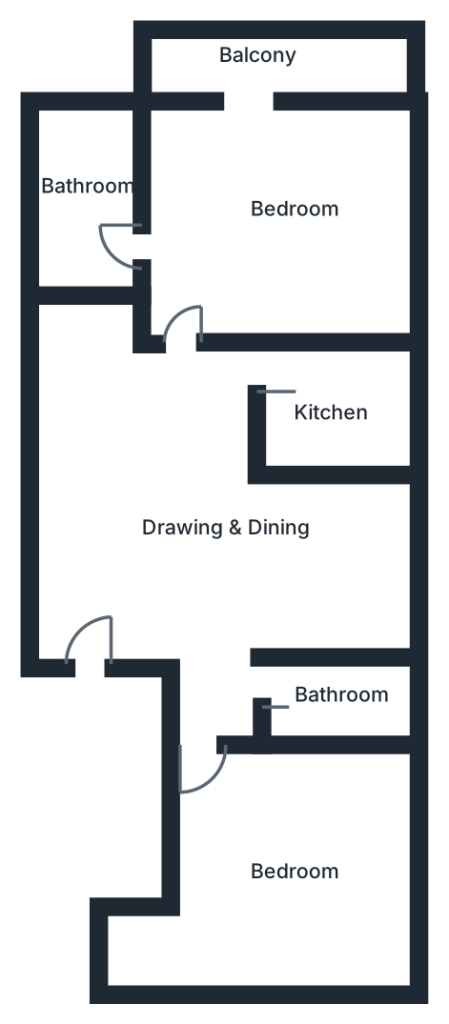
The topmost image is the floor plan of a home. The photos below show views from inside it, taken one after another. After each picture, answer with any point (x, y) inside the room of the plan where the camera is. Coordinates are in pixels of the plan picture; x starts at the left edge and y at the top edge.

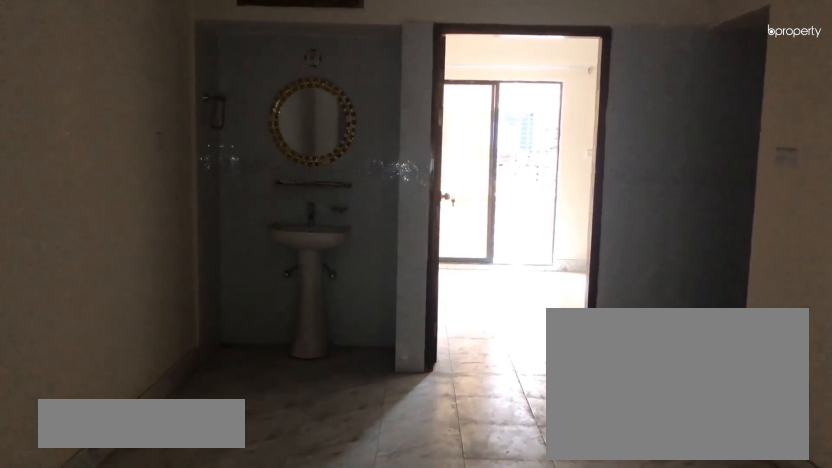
(201, 536)
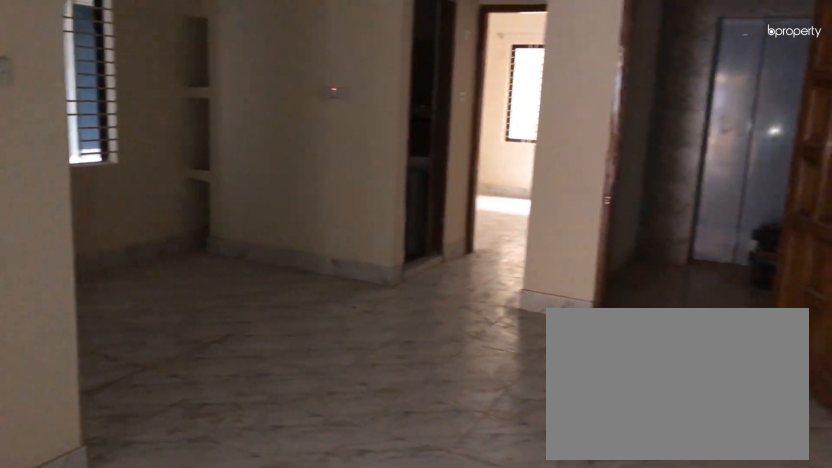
(201, 536)
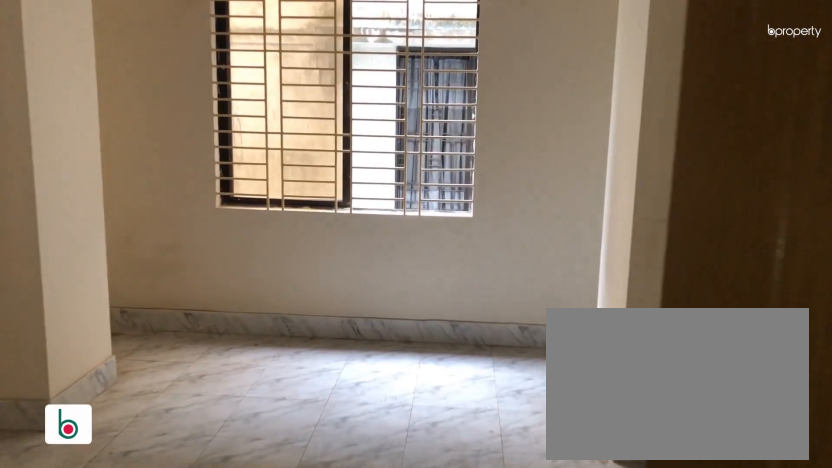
(291, 892)
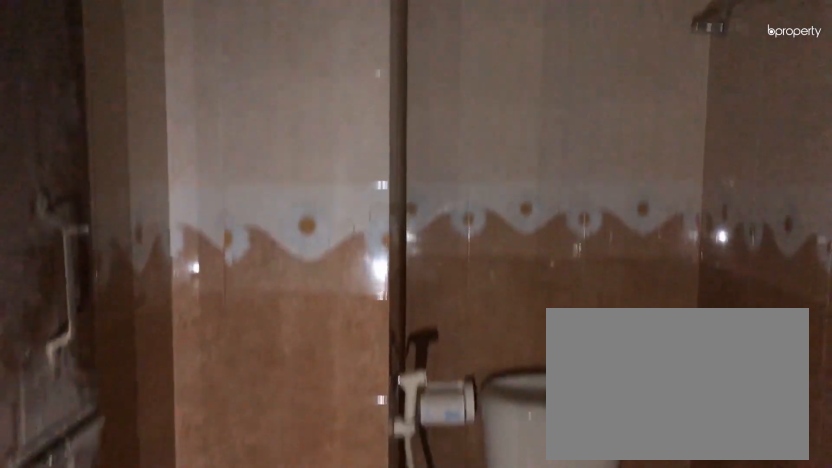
(350, 706)
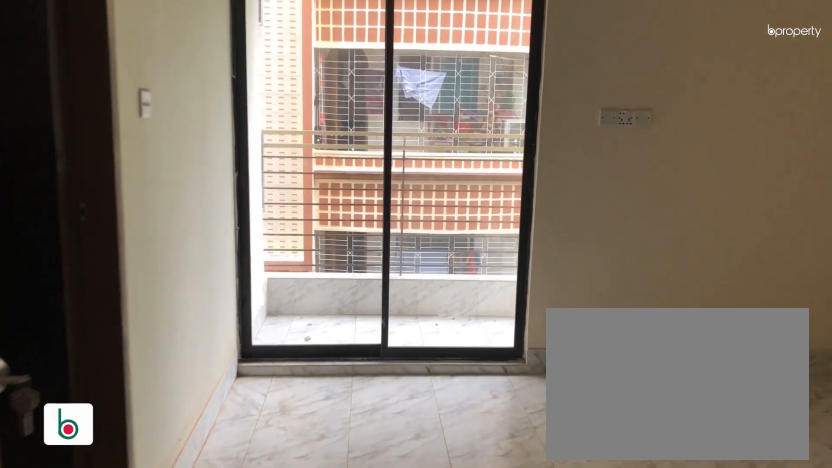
(285, 225)
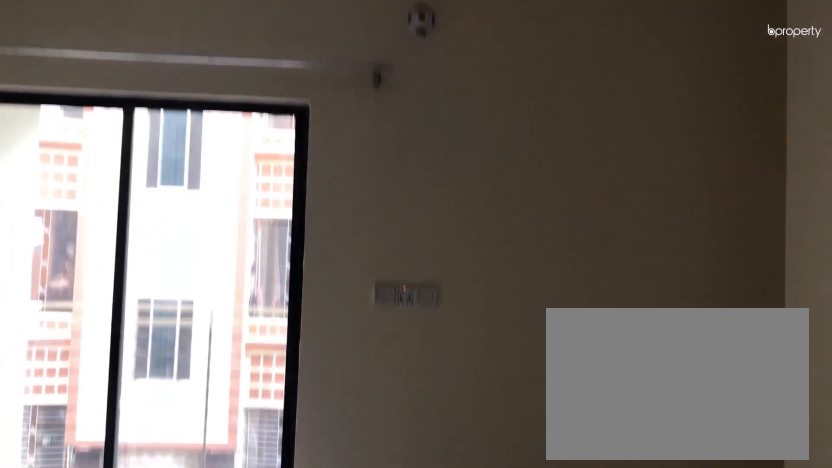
(286, 225)
